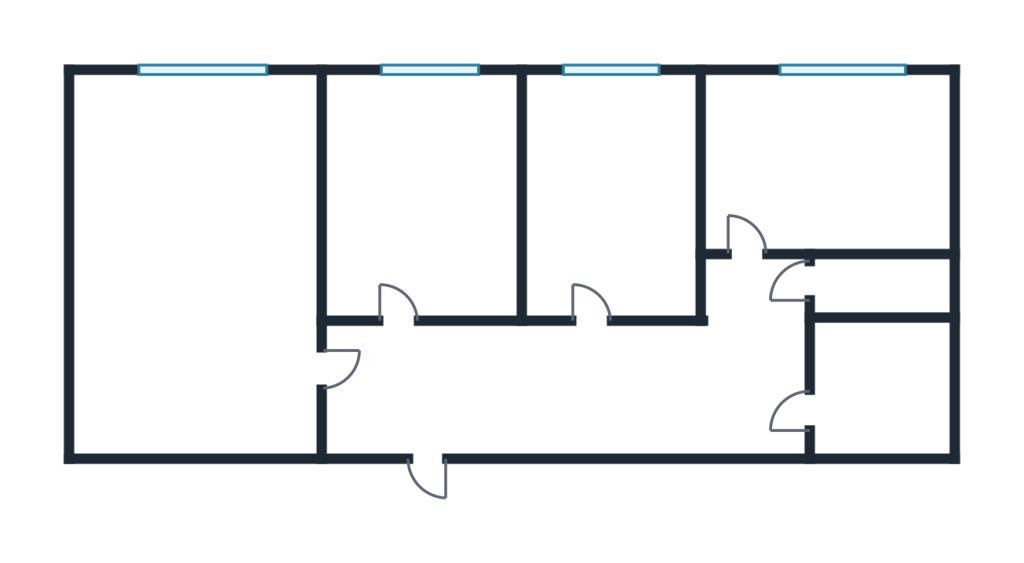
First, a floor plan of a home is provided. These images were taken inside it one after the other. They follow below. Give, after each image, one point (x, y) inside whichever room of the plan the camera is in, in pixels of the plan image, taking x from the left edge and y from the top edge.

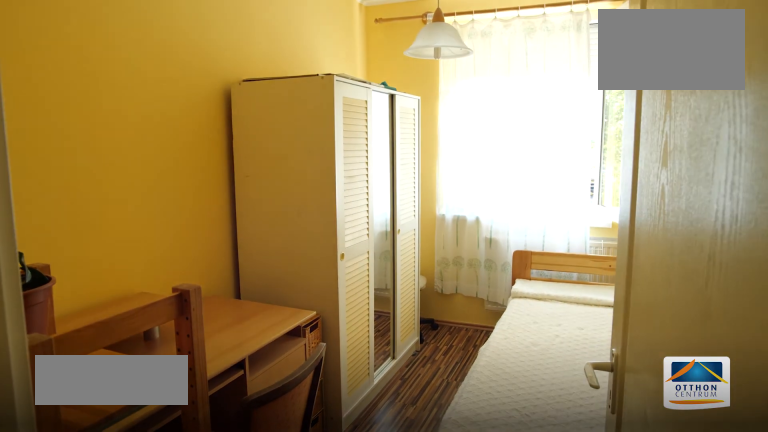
(426, 184)
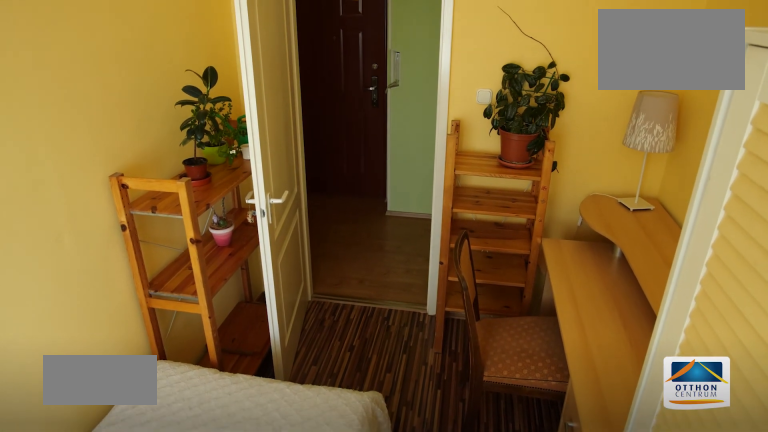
(425, 186)
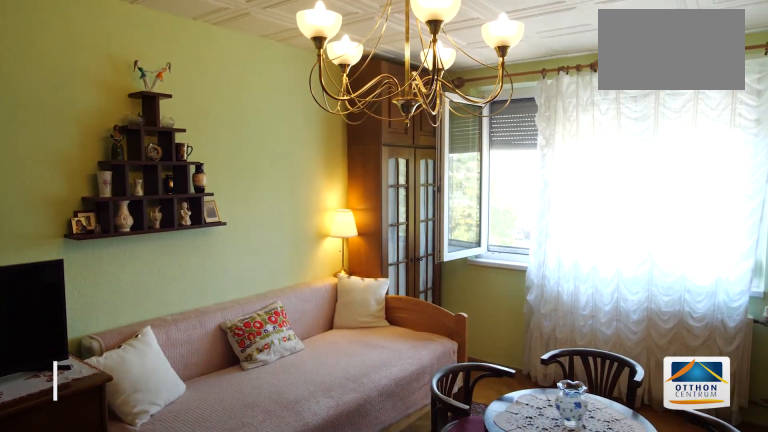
(185, 347)
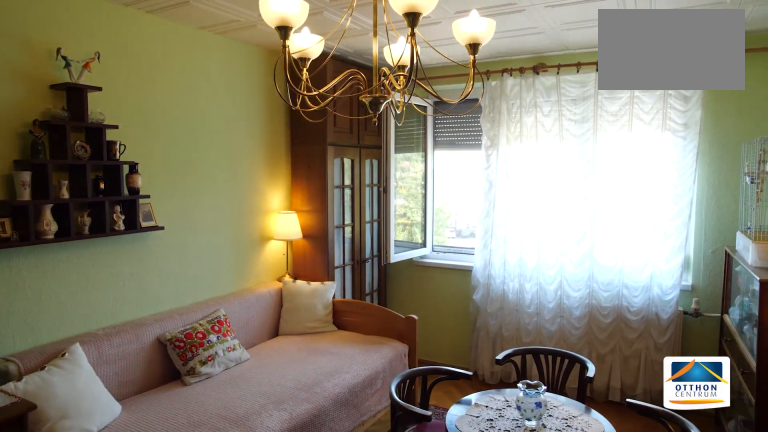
(185, 353)
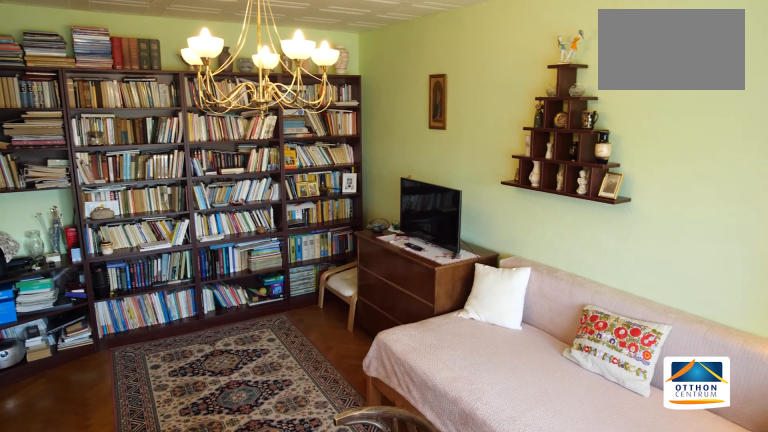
(186, 386)
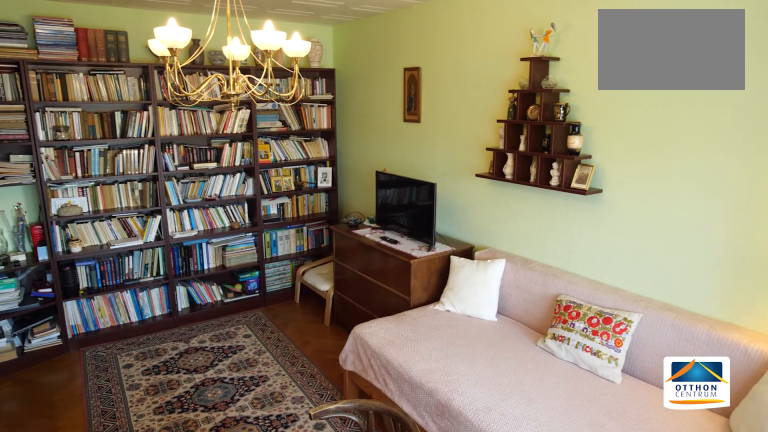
(186, 391)
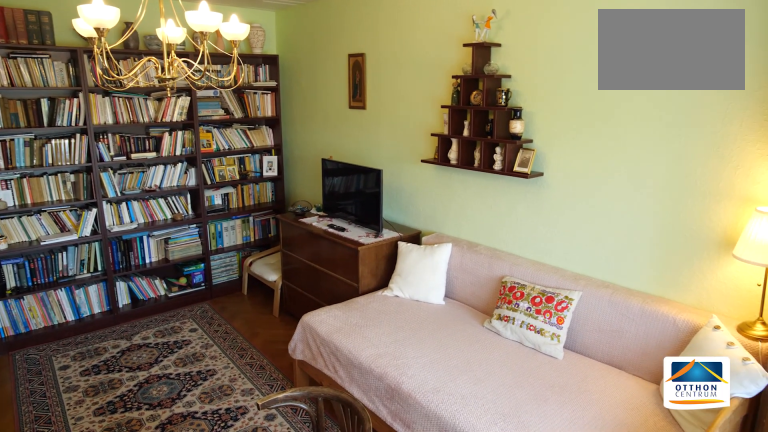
(187, 403)
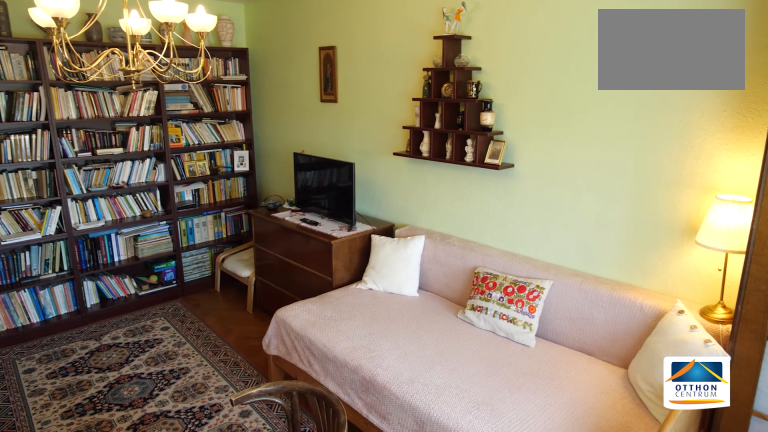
(187, 409)
